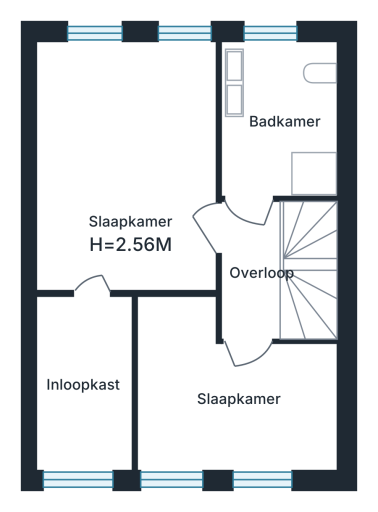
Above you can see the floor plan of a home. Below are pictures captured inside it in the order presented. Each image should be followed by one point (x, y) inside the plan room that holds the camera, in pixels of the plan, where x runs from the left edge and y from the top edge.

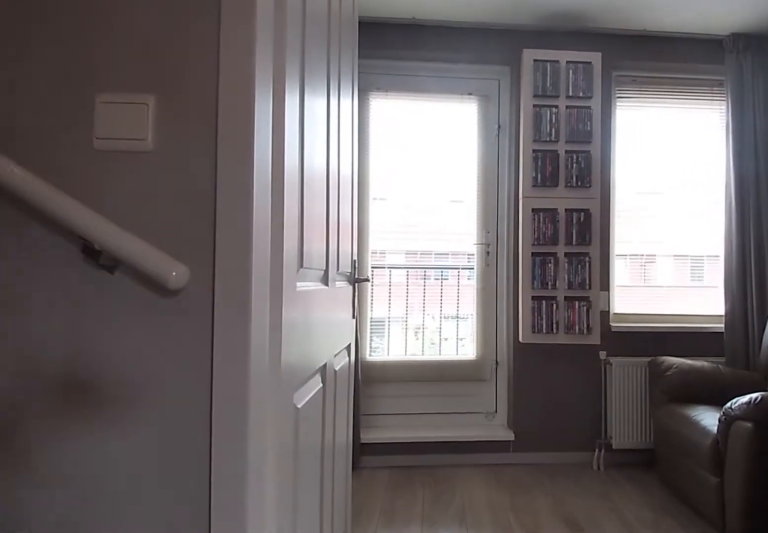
(250, 273)
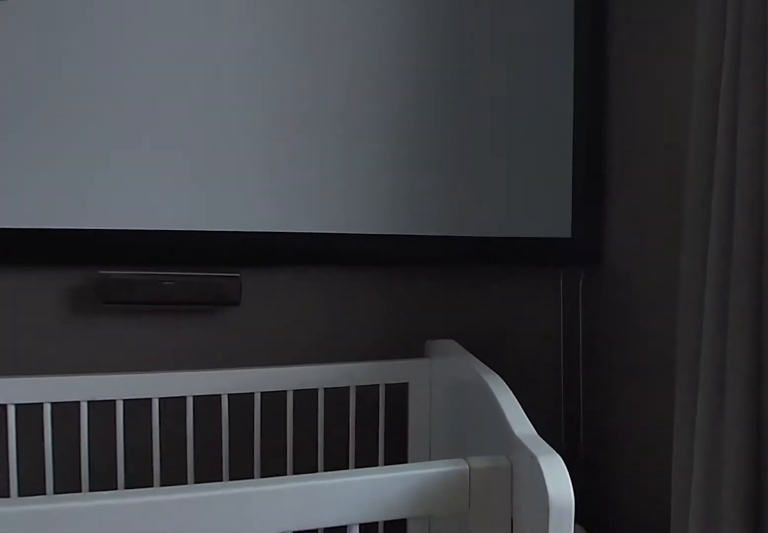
(246, 454)
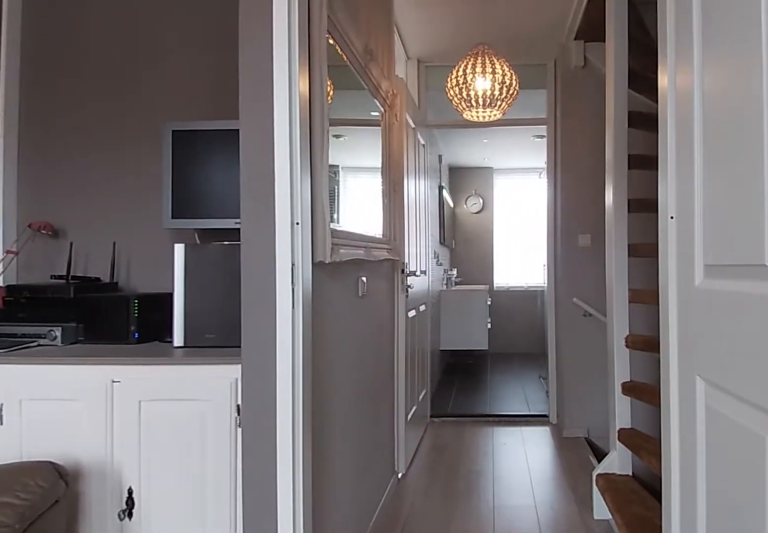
(246, 454)
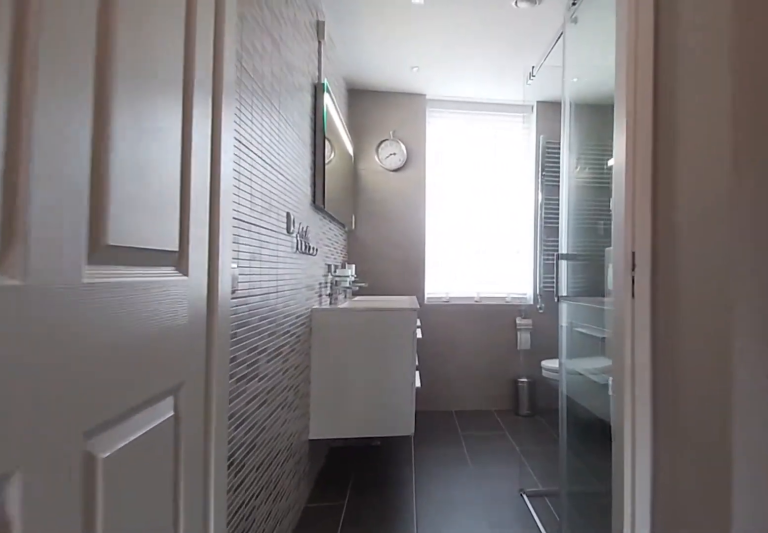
(250, 273)
